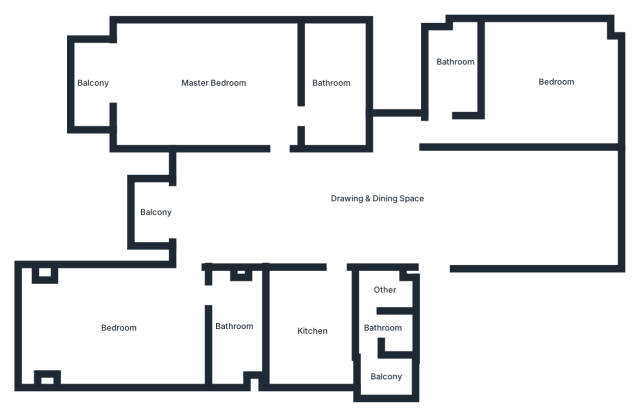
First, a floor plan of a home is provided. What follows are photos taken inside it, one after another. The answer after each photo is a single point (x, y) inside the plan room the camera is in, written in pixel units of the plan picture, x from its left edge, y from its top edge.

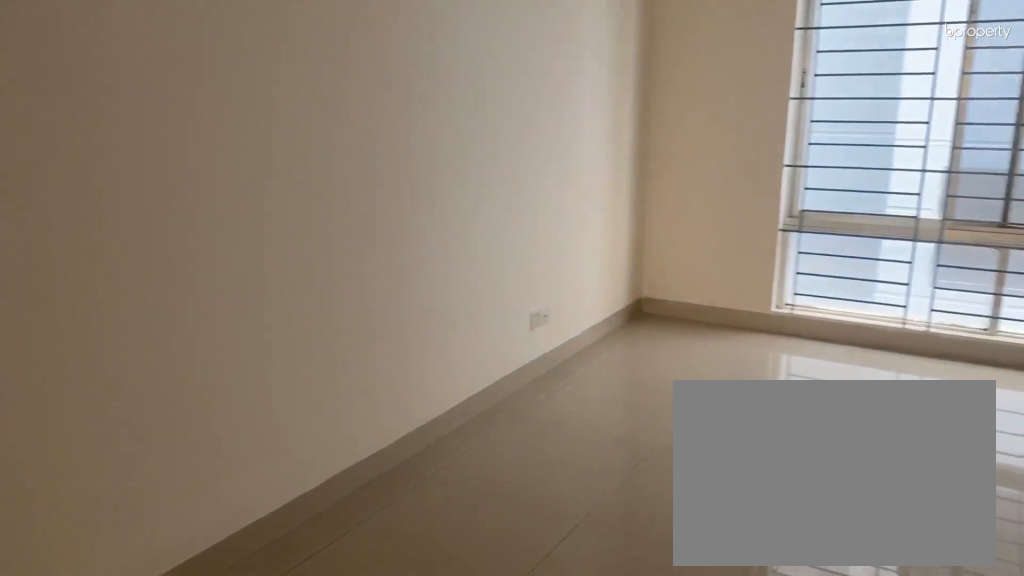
(421, 199)
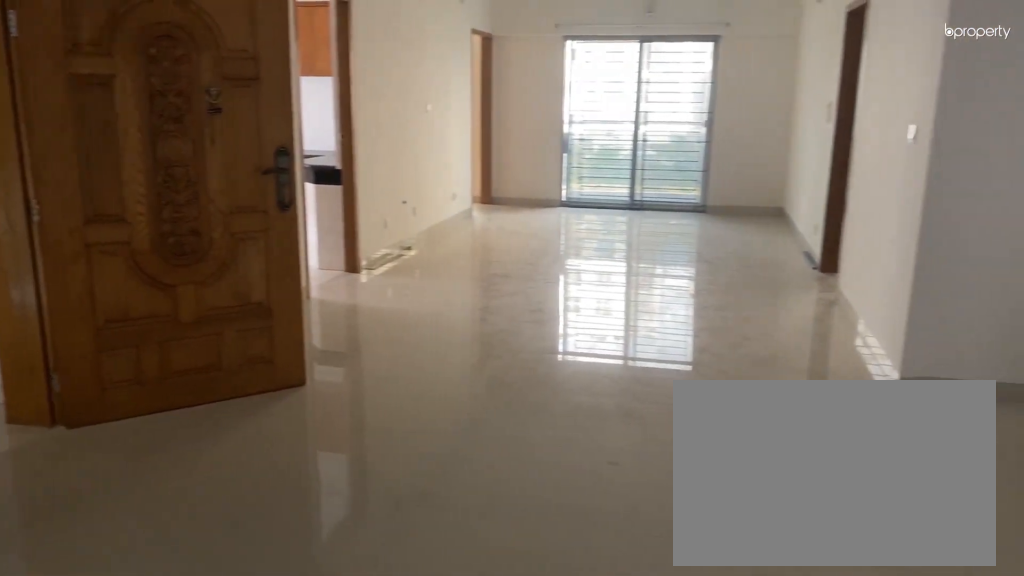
(421, 199)
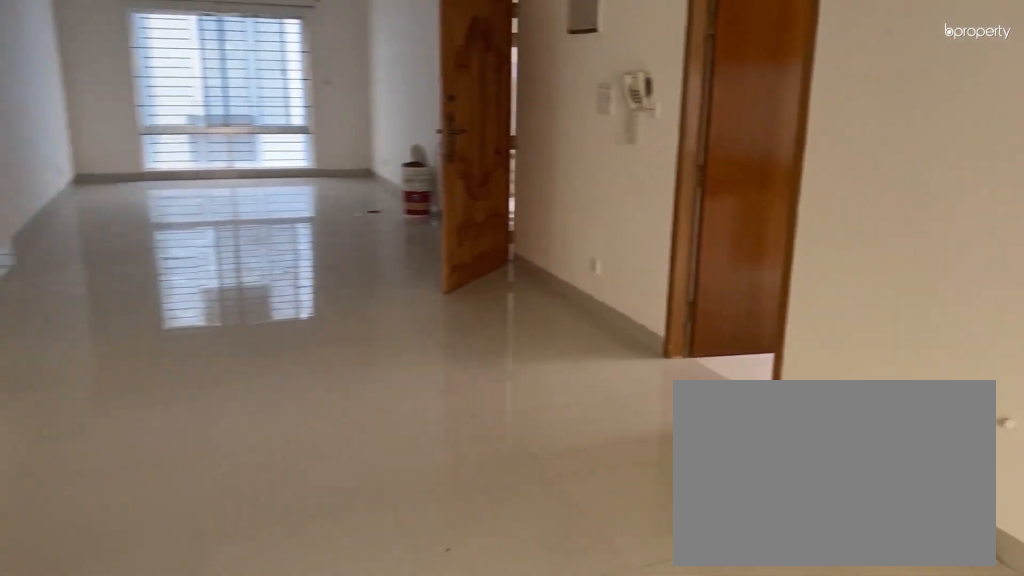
(238, 201)
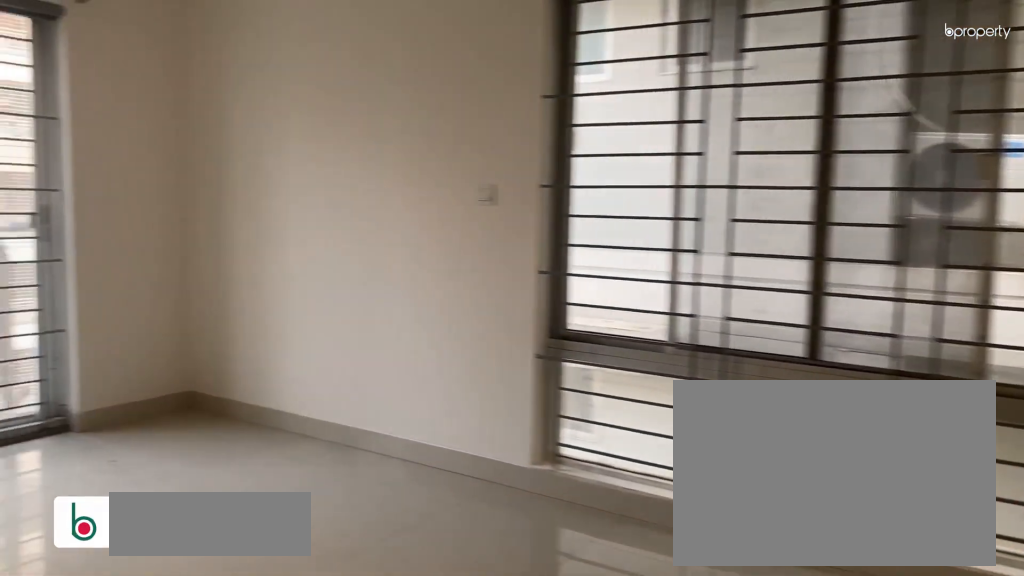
(223, 81)
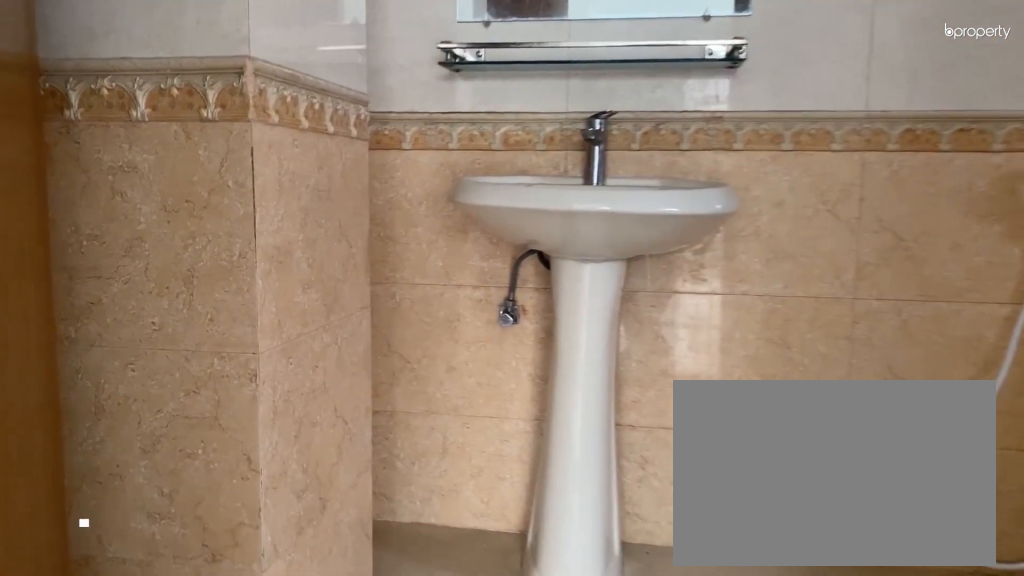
(242, 328)
